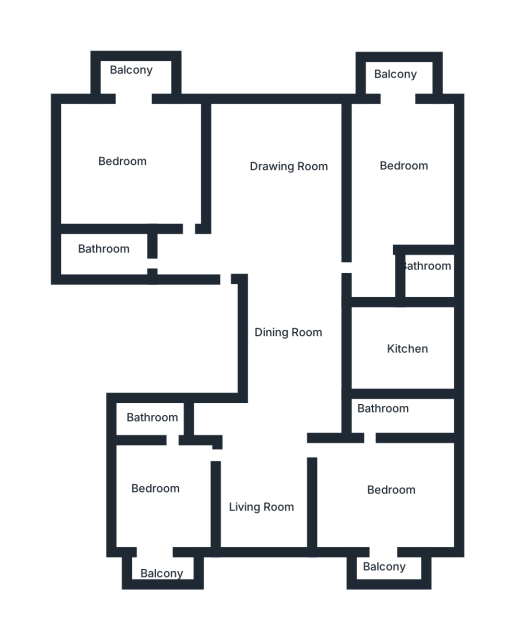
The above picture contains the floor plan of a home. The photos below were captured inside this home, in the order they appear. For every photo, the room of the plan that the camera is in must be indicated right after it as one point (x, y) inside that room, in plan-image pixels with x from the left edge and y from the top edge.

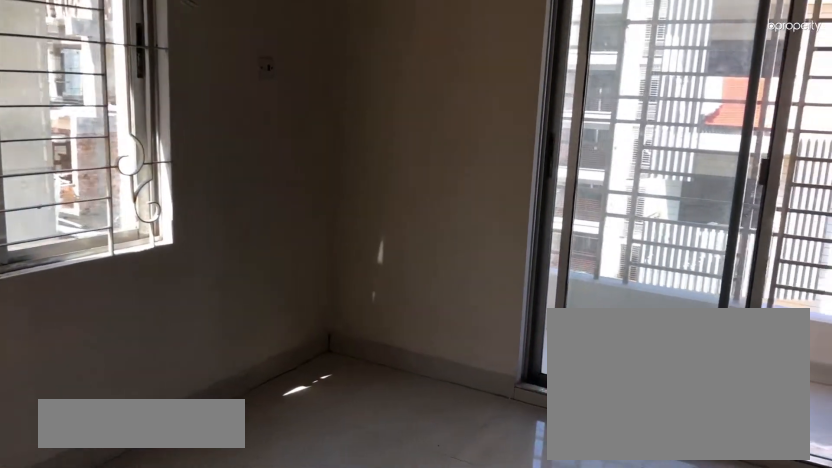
(383, 484)
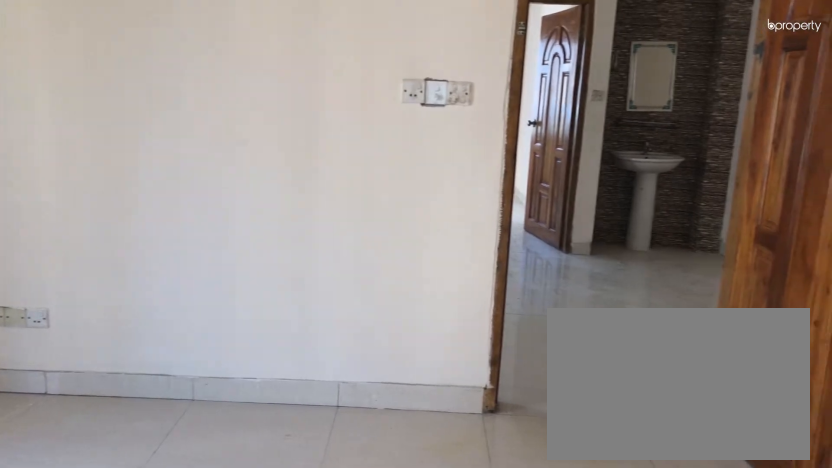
(383, 484)
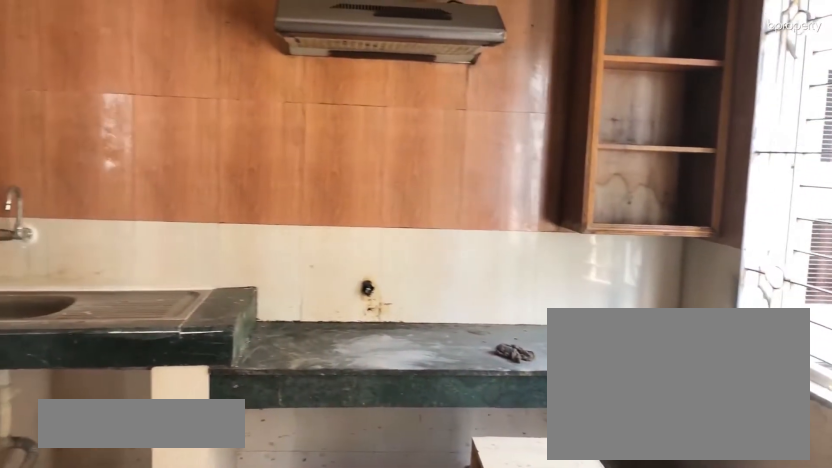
(401, 356)
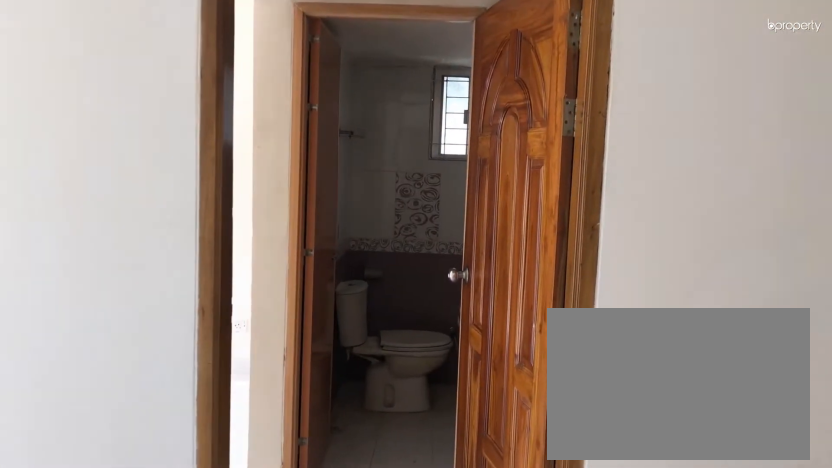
(298, 284)
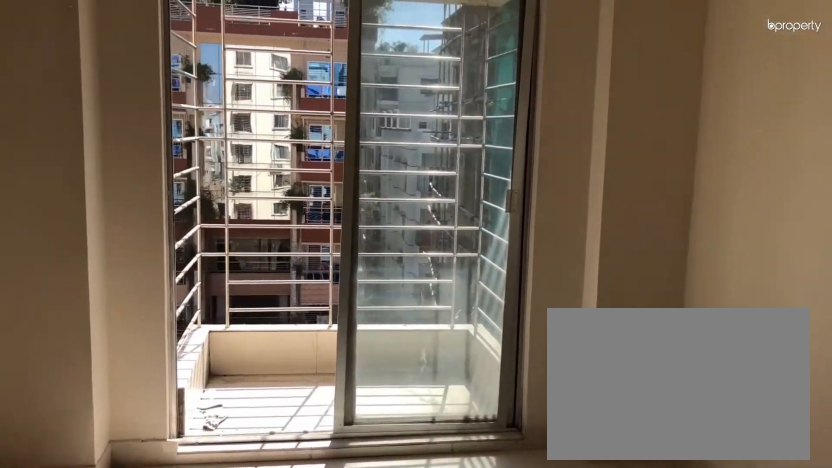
(392, 180)
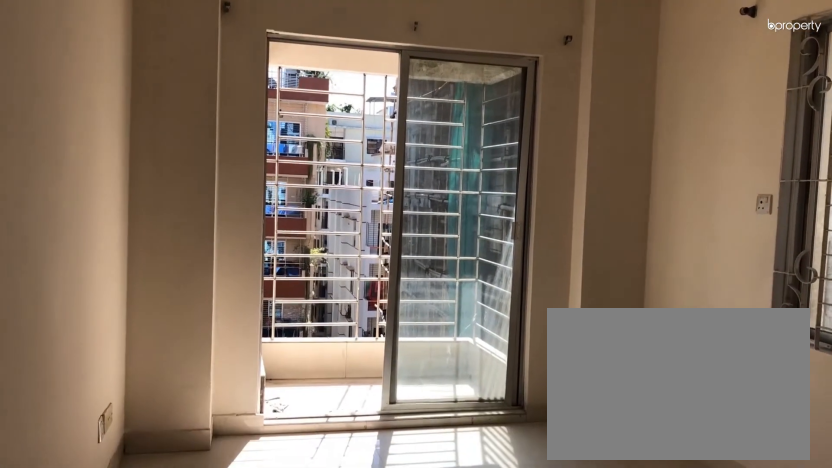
(392, 180)
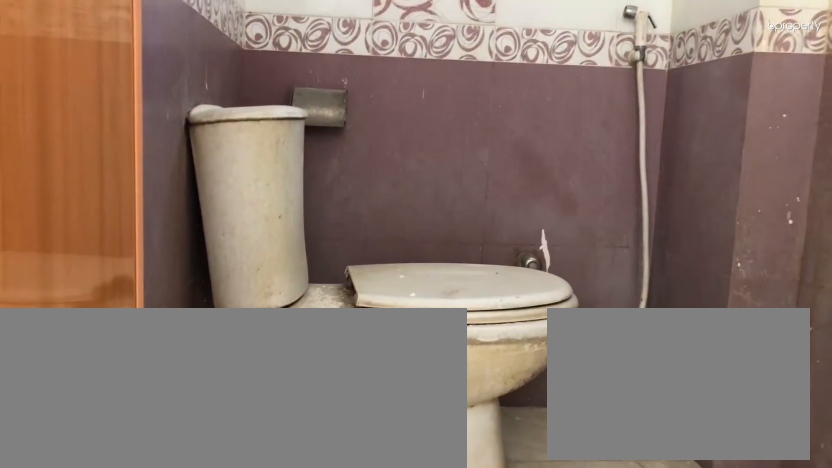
(423, 274)
